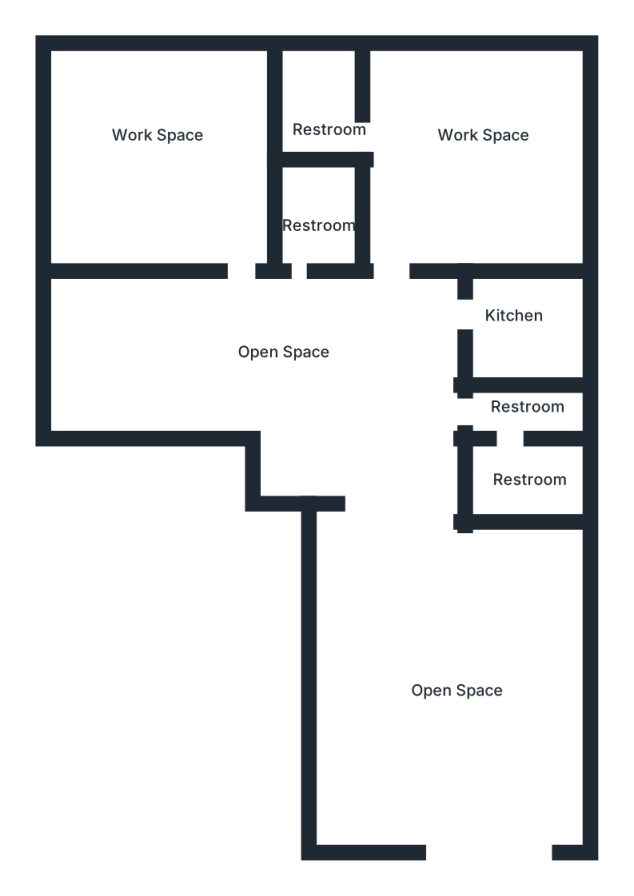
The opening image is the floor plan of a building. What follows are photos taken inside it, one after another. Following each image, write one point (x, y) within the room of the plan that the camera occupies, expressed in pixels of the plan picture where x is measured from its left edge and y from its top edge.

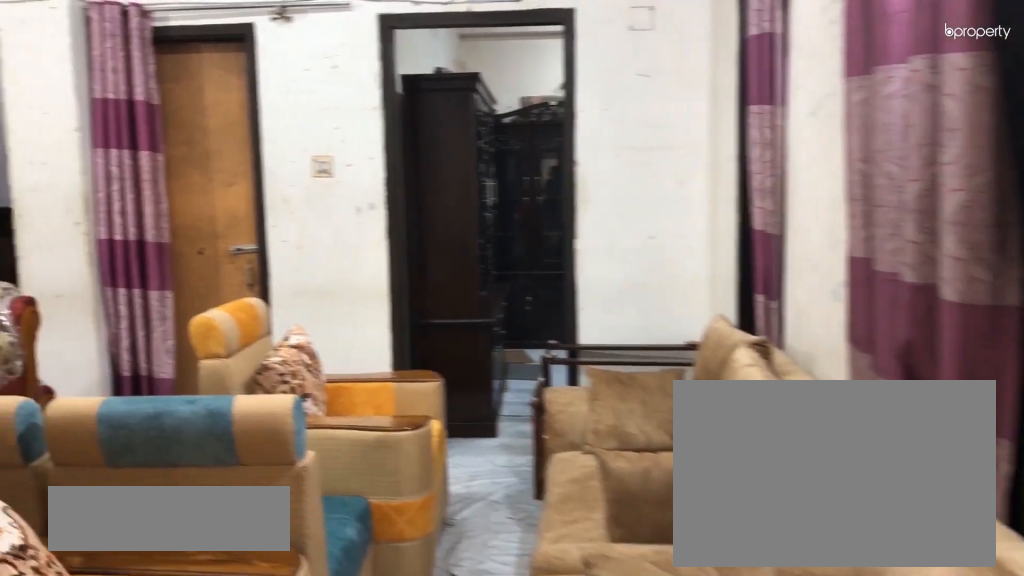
(392, 426)
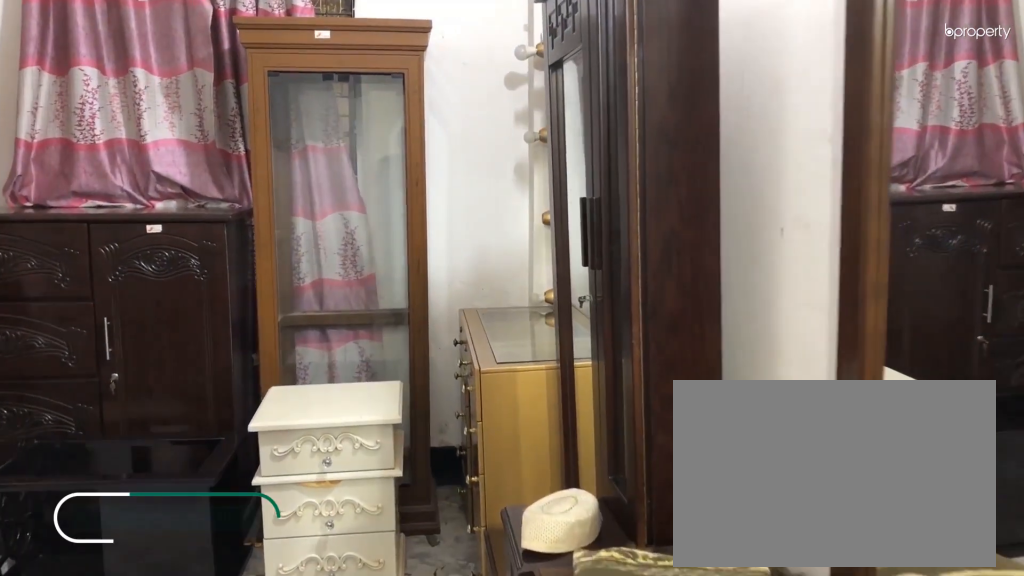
(173, 162)
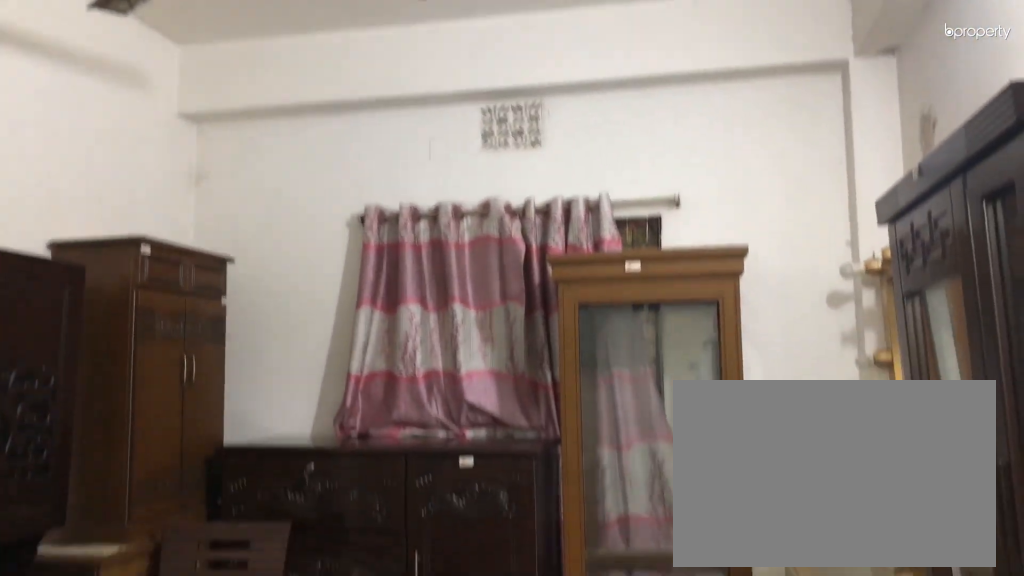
(193, 163)
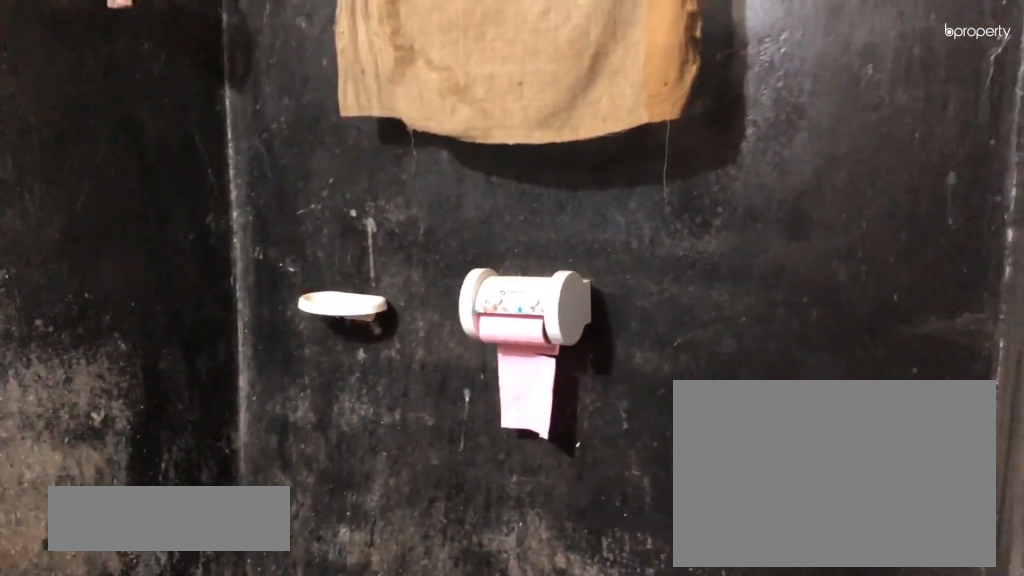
(318, 102)
